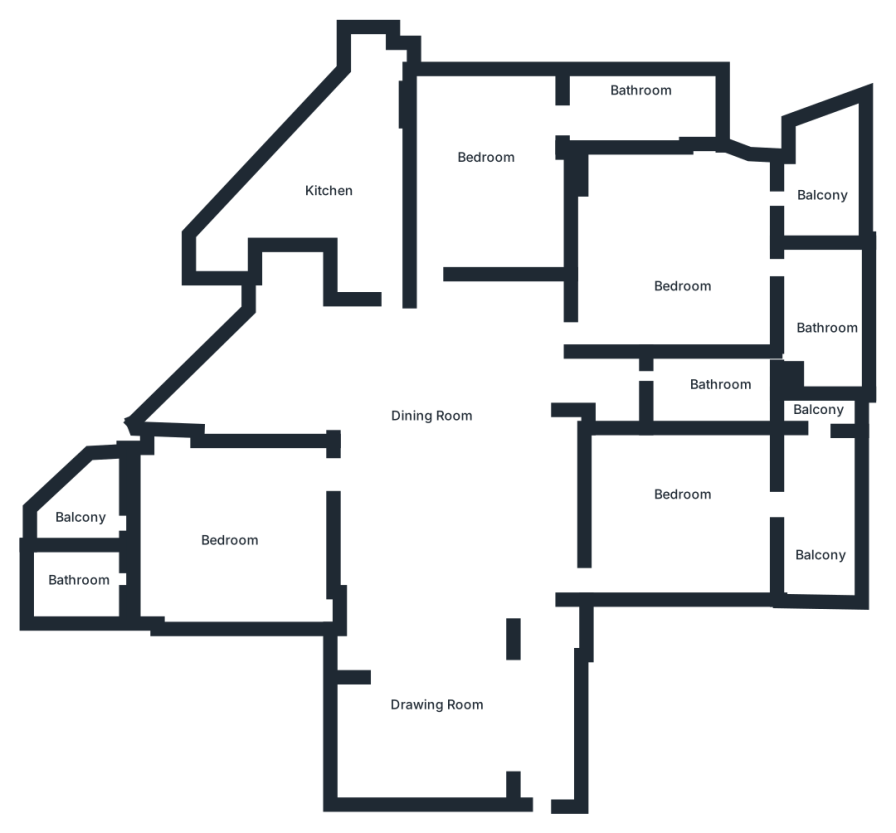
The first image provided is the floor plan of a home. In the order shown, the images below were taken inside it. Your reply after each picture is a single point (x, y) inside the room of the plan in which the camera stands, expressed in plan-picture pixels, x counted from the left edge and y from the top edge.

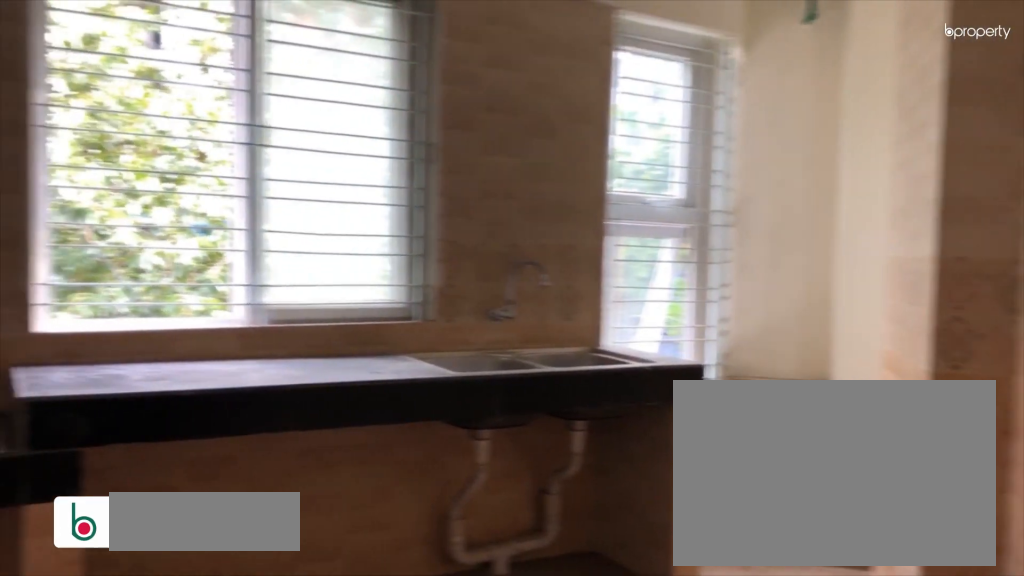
(334, 195)
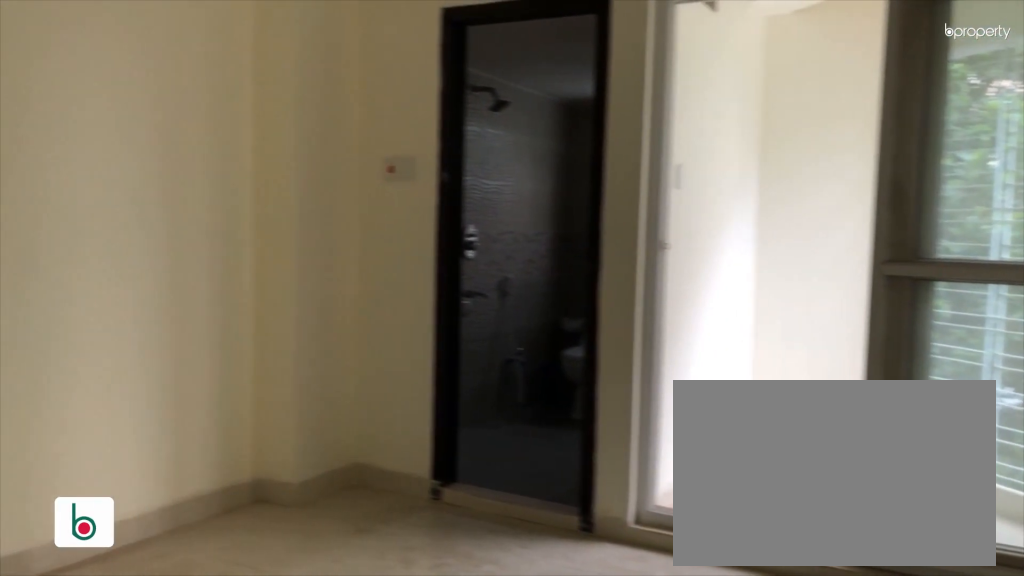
(224, 539)
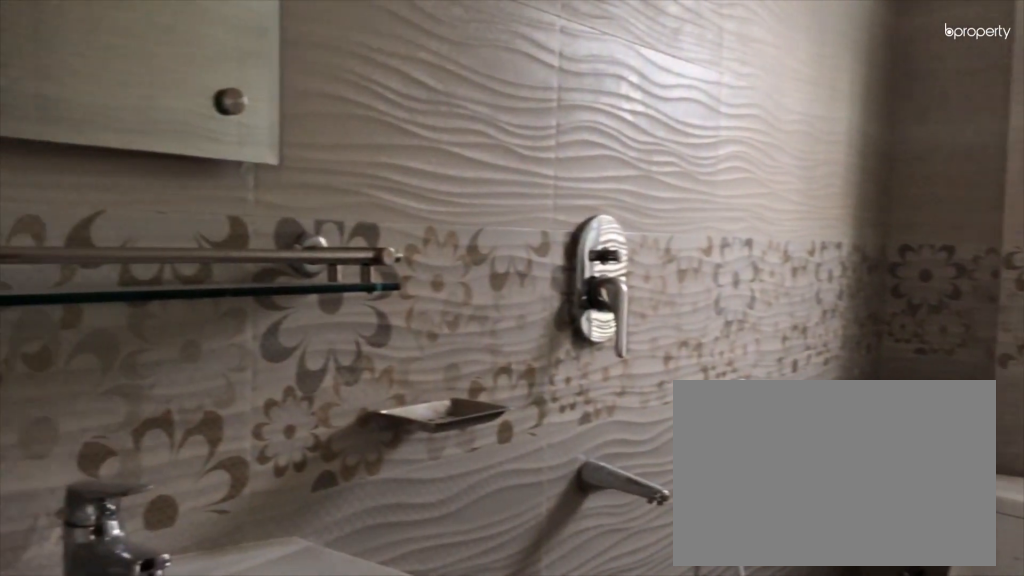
(80, 581)
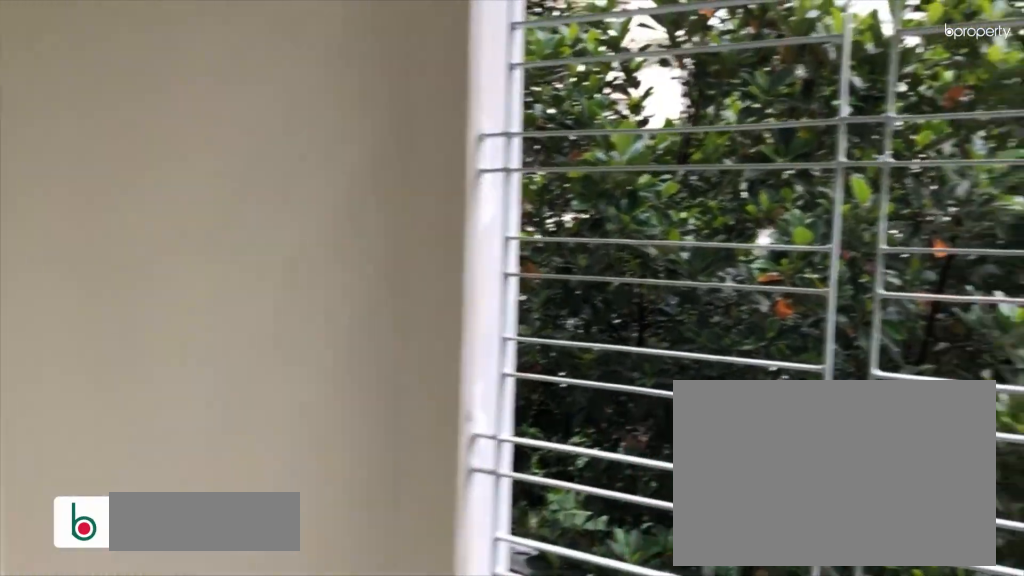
(96, 516)
